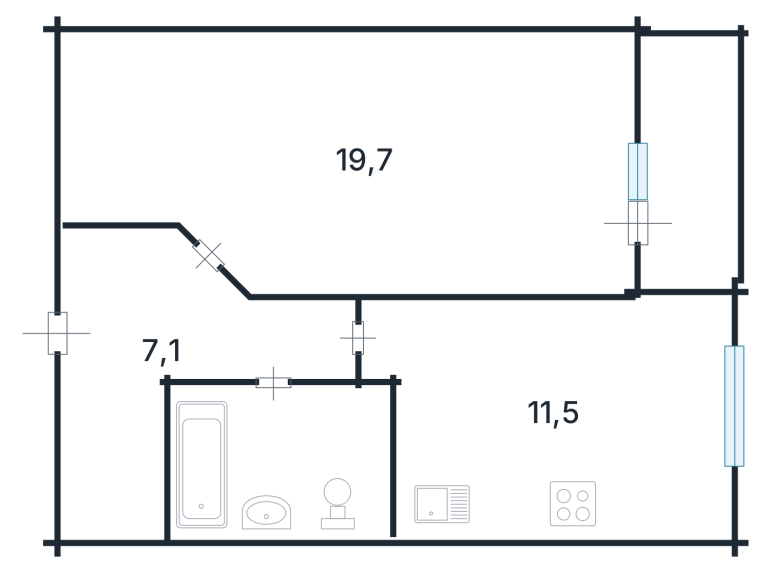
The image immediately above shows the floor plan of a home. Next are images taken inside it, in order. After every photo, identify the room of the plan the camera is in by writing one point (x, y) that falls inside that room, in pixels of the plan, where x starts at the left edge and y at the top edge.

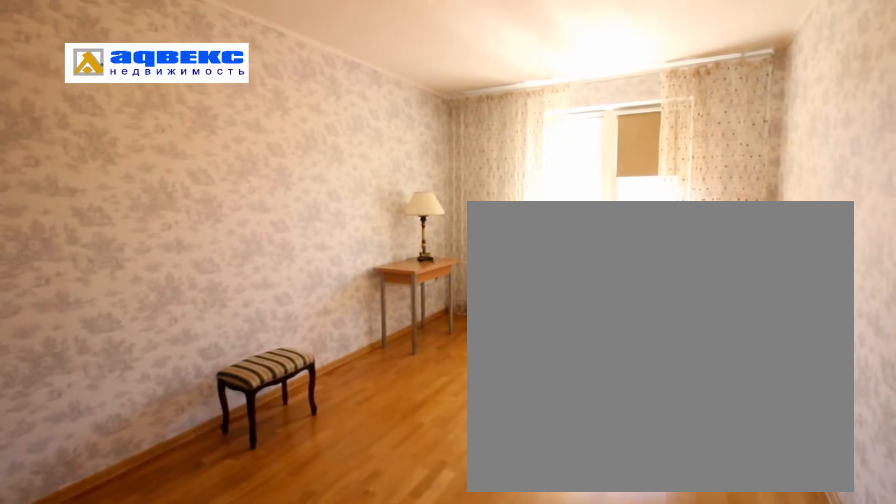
(416, 195)
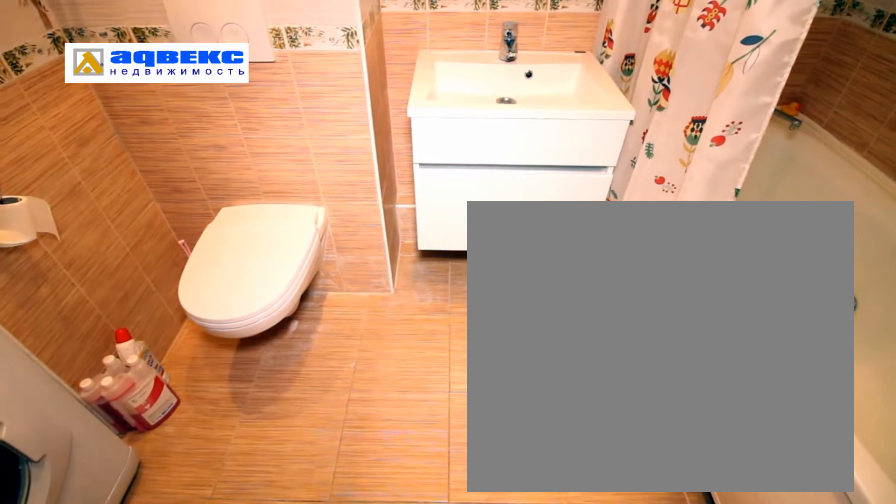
(273, 506)
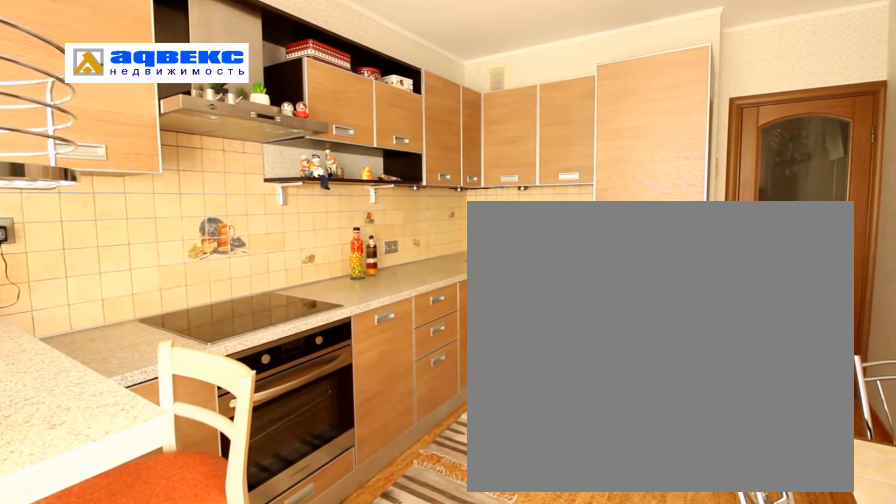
(503, 445)
